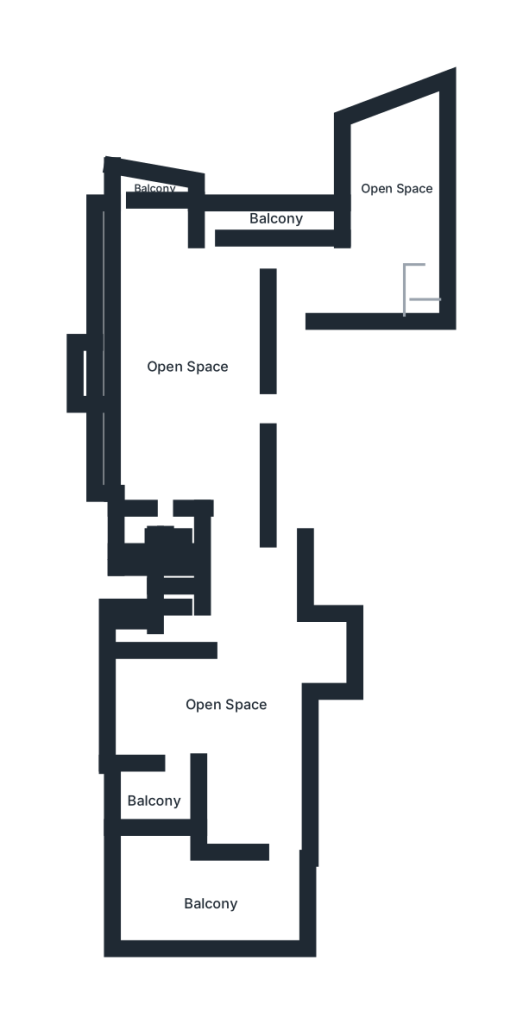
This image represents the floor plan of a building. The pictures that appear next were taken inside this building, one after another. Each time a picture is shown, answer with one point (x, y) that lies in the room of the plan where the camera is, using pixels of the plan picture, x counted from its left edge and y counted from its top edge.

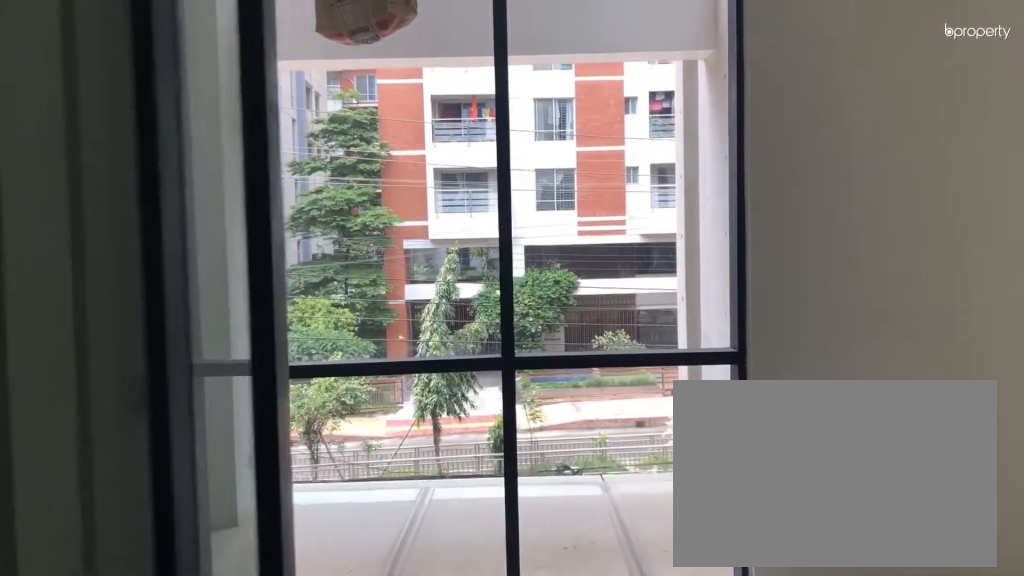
(351, 277)
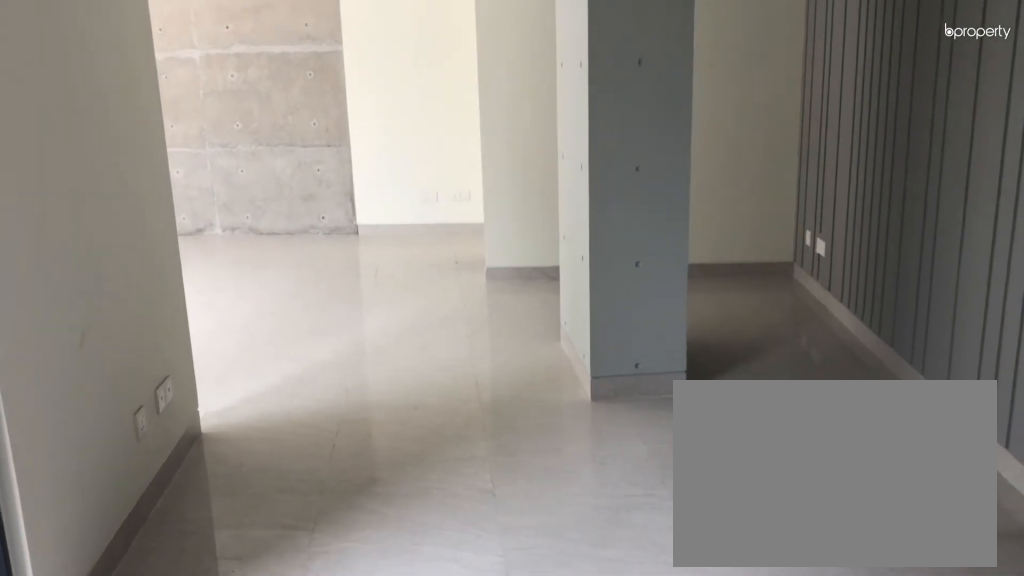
(351, 277)
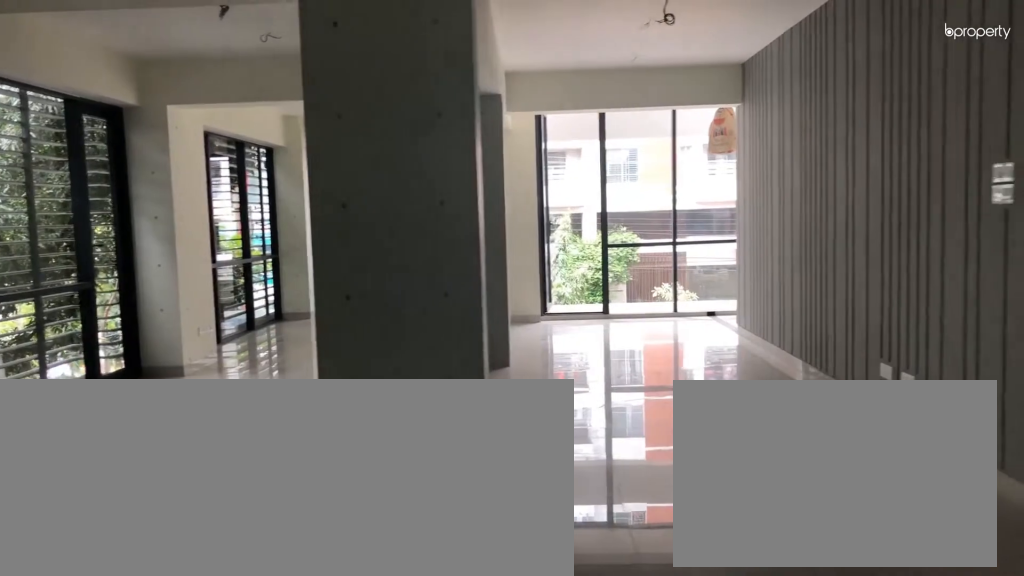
(195, 376)
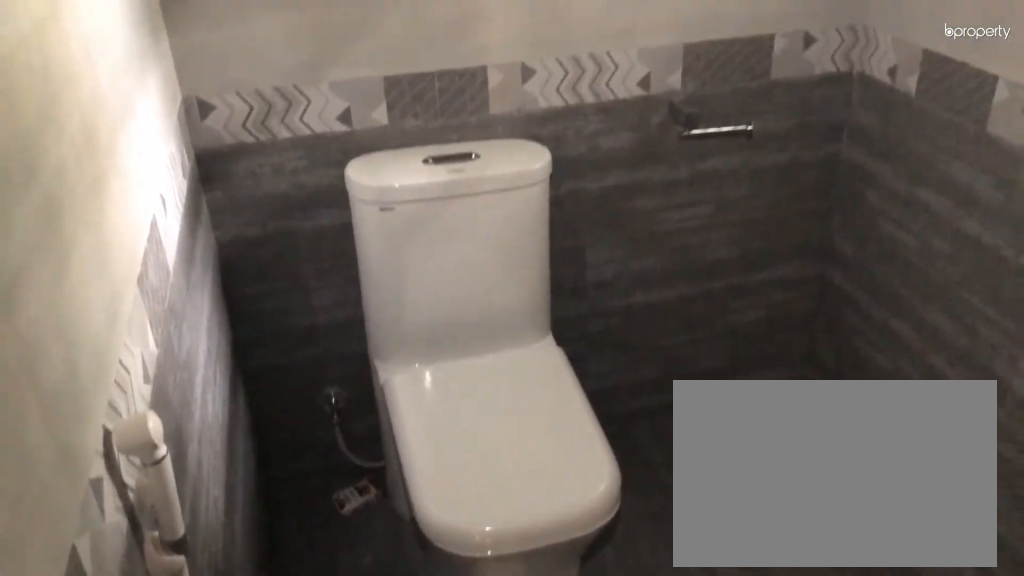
(133, 546)
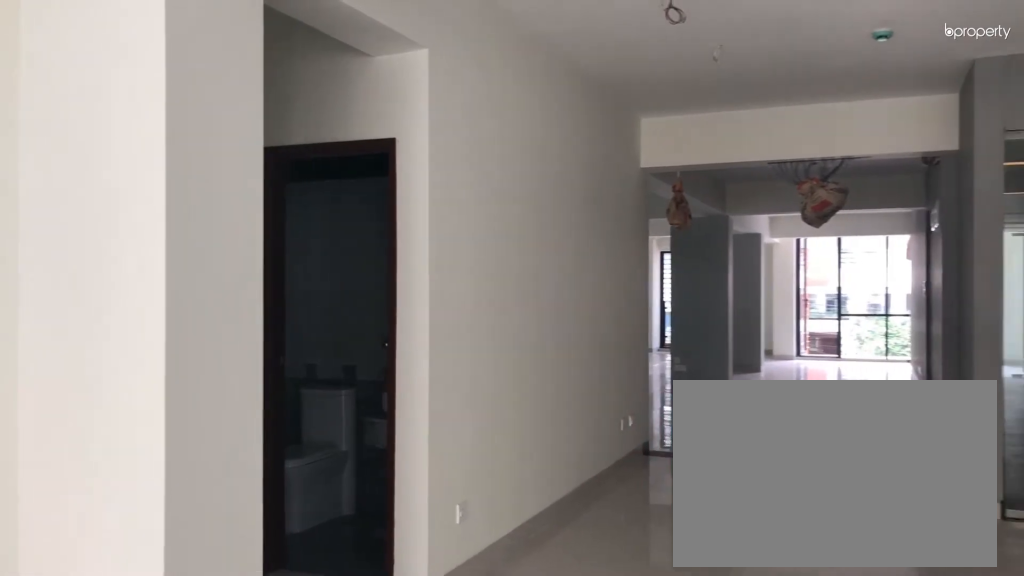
(221, 699)
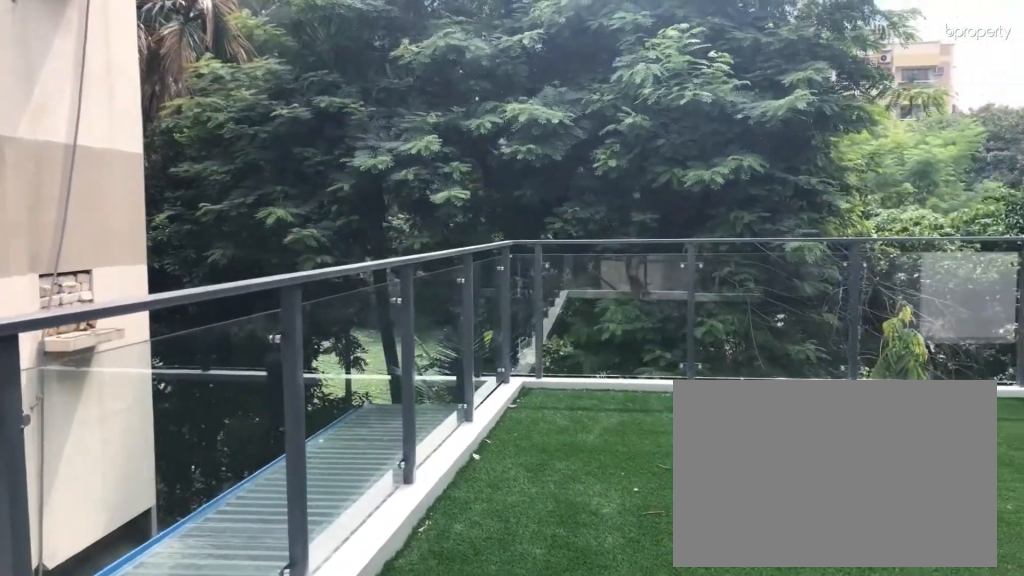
(202, 911)
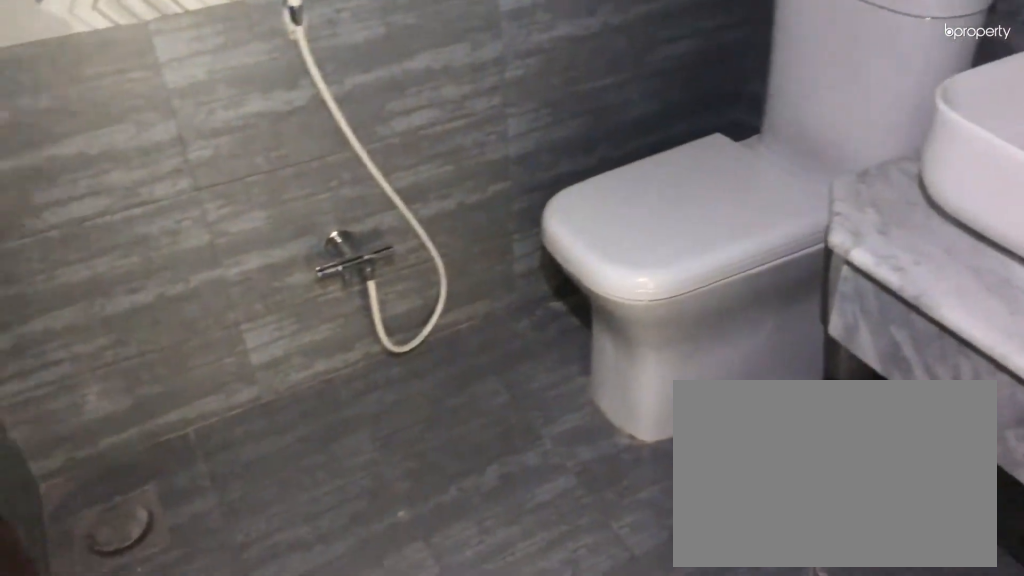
(132, 627)
